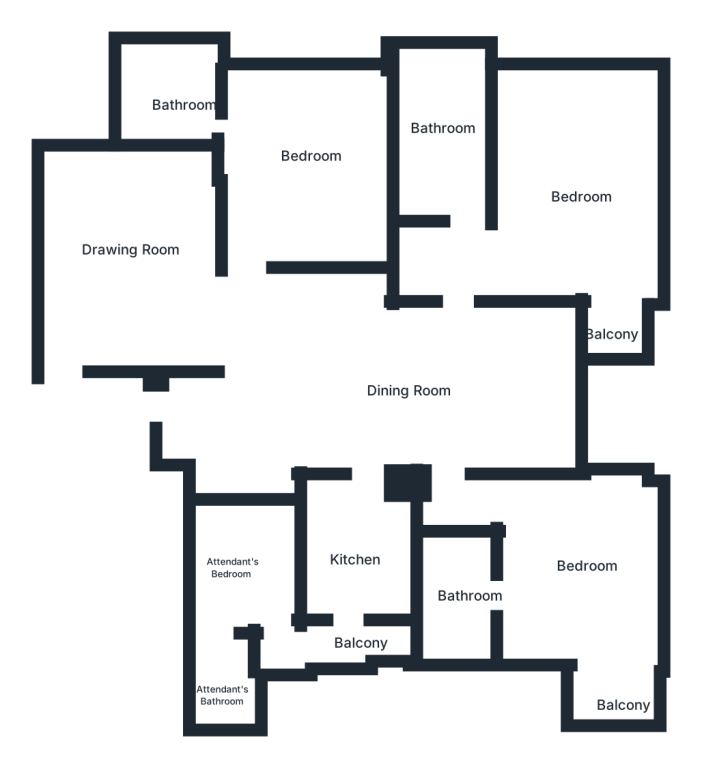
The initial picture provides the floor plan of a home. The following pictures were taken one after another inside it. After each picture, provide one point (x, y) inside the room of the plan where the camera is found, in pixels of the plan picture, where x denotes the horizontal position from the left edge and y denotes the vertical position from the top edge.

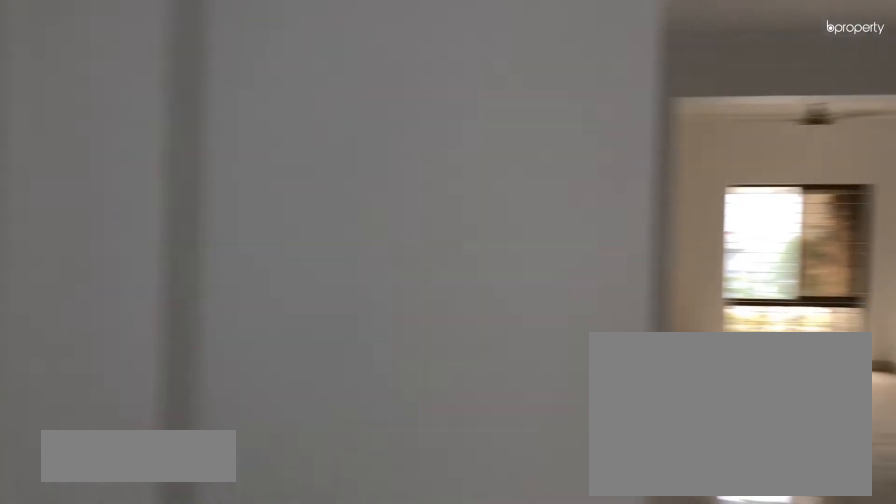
(147, 296)
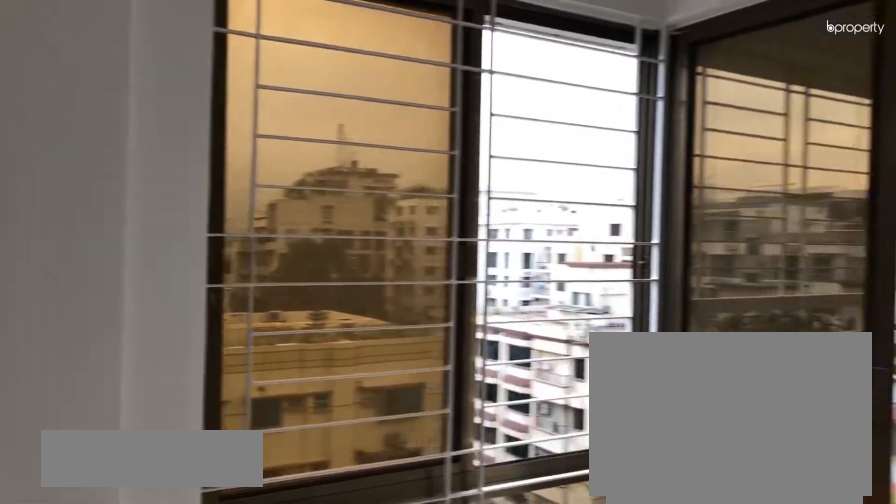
(575, 181)
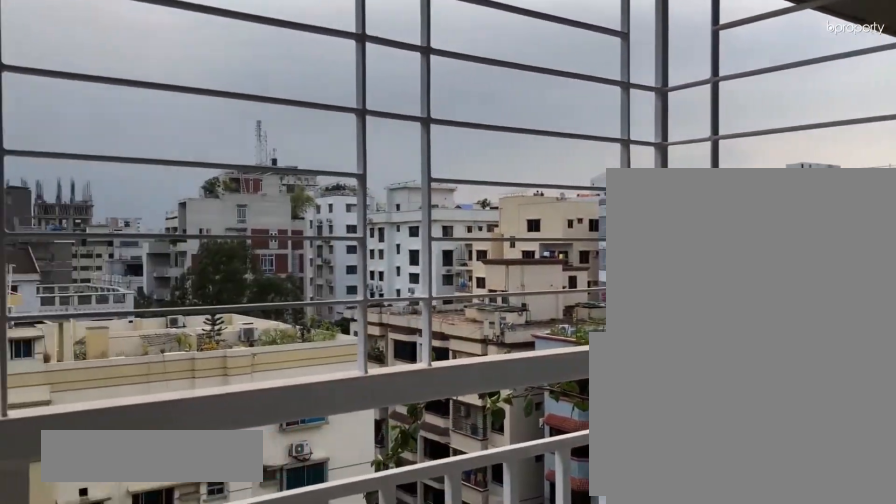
(617, 308)
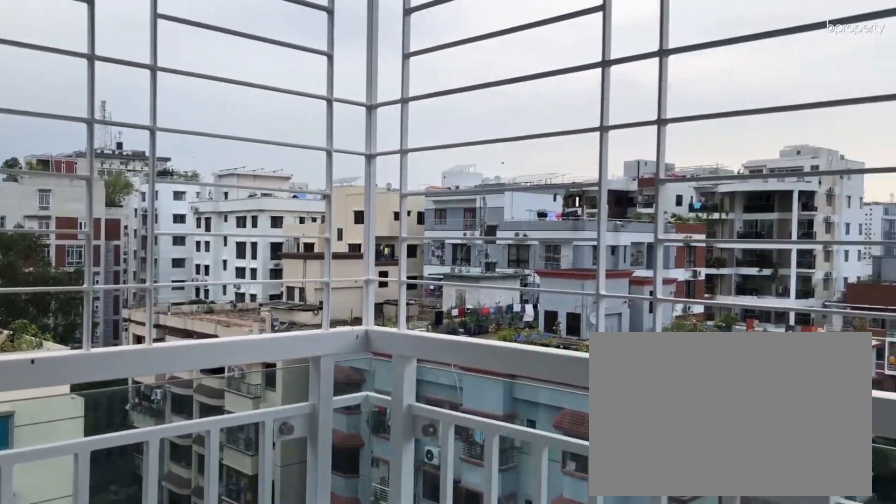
(617, 674)
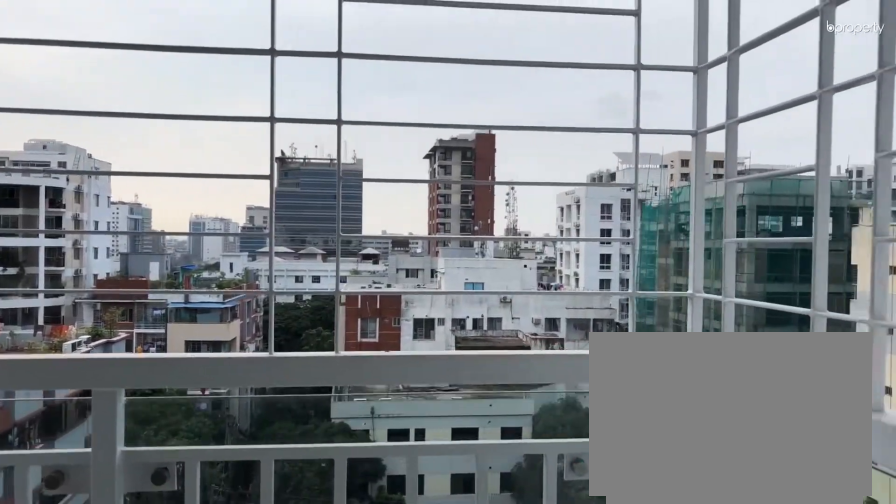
(617, 674)
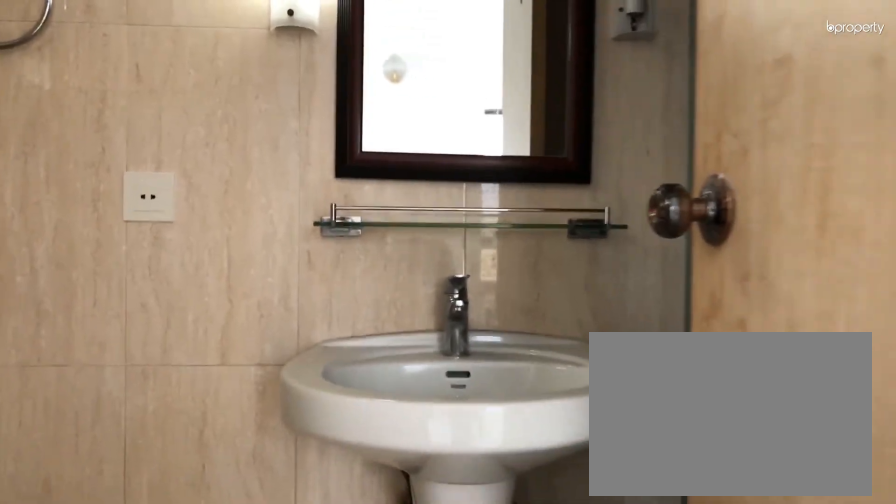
(458, 598)
